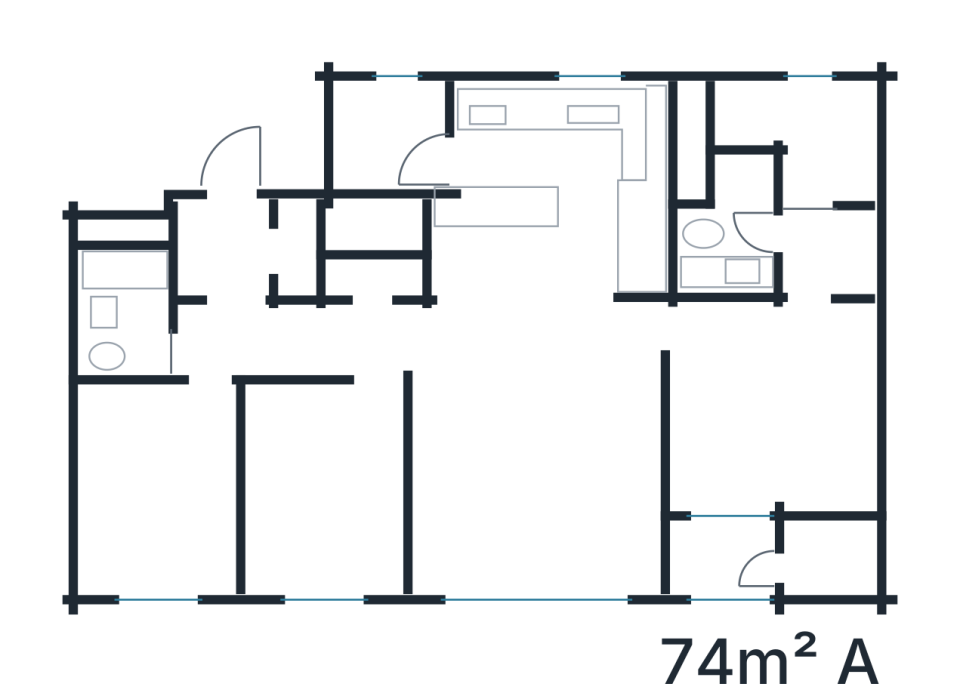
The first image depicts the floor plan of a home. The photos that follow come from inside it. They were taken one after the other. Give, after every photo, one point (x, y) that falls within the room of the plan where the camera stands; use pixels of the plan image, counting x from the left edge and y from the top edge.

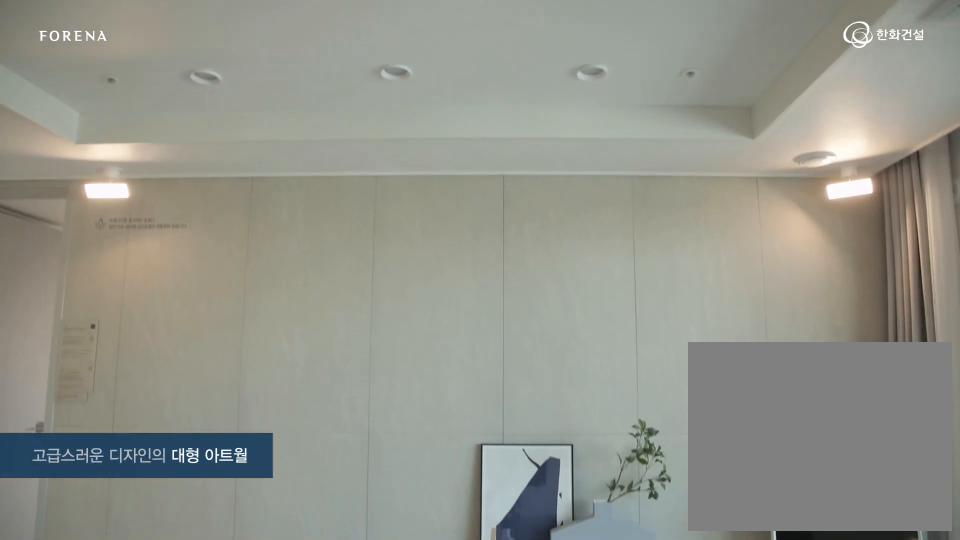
(544, 463)
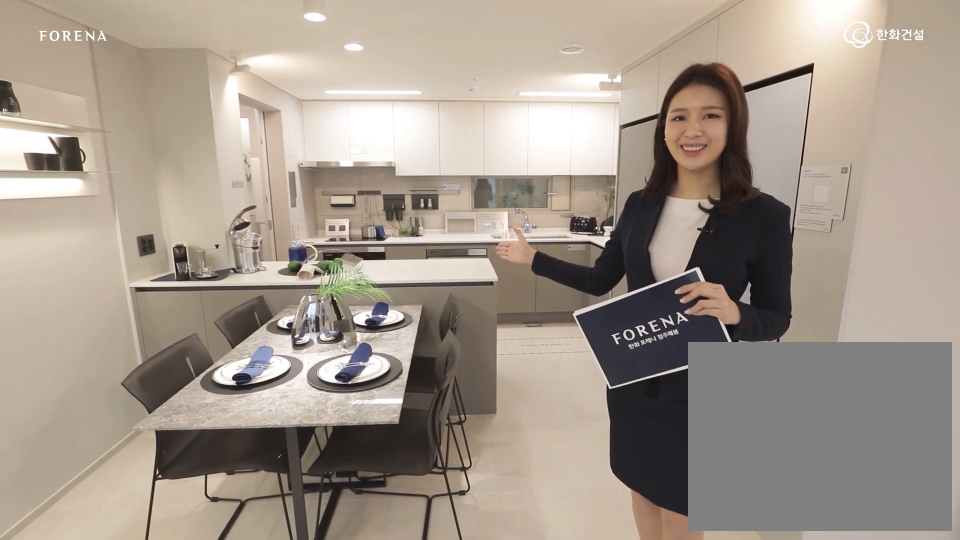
(527, 269)
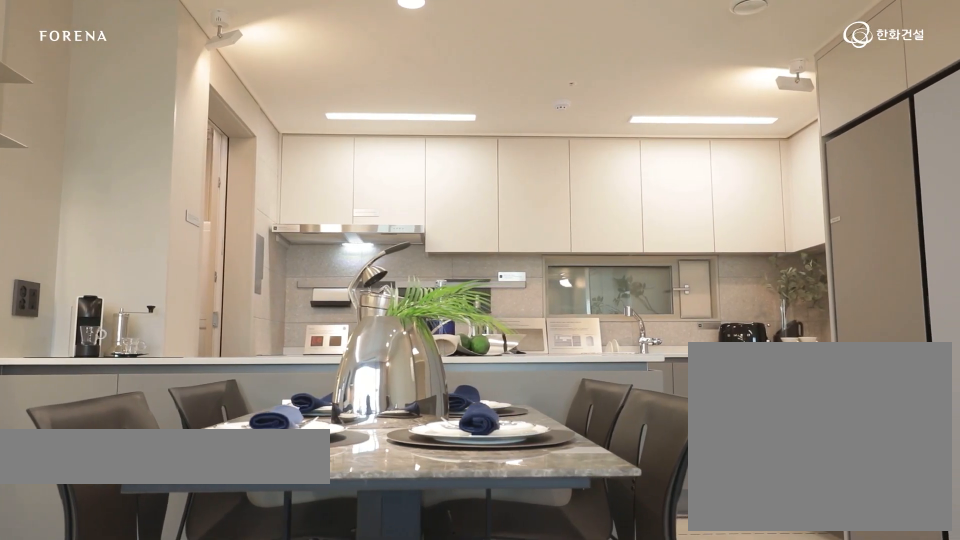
(527, 269)
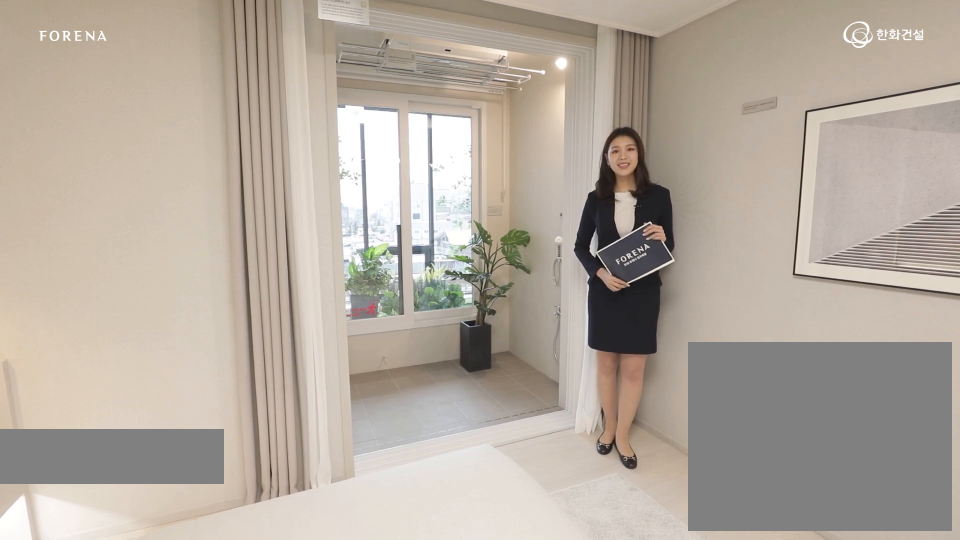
(775, 395)
